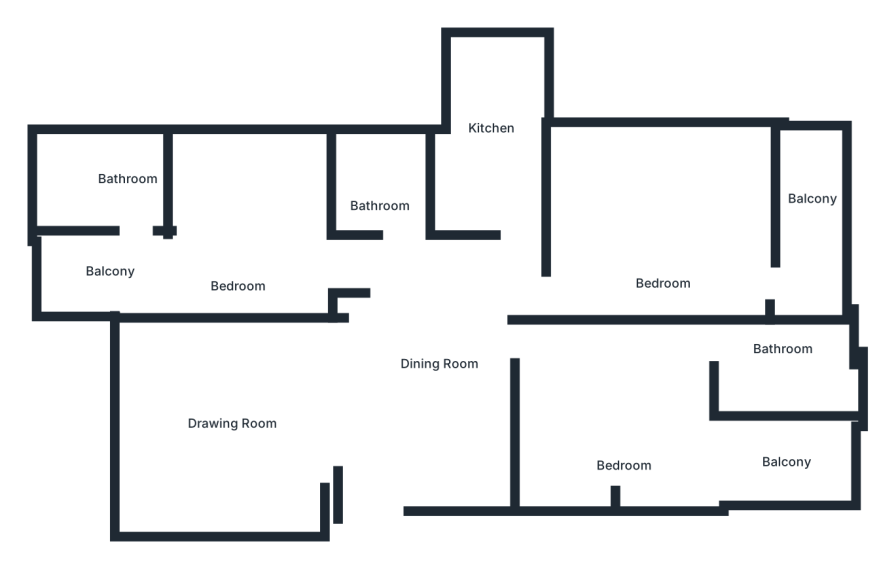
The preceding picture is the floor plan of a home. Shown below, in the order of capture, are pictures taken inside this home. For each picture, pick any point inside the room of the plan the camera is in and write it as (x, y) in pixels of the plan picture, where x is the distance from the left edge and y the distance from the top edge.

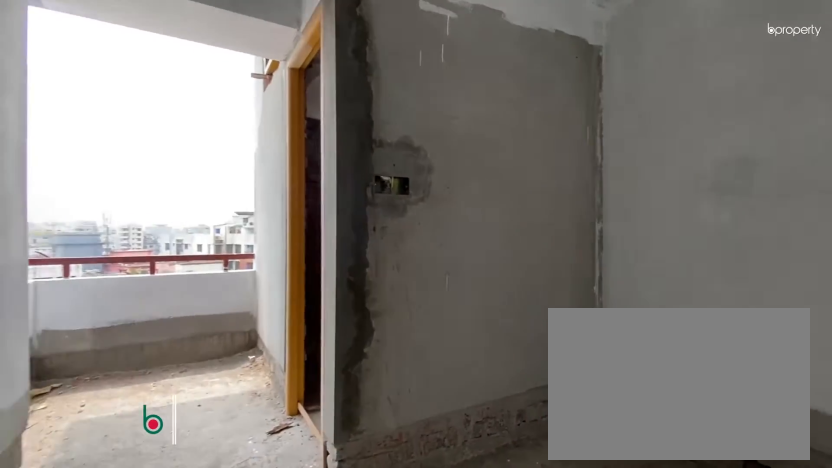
(239, 240)
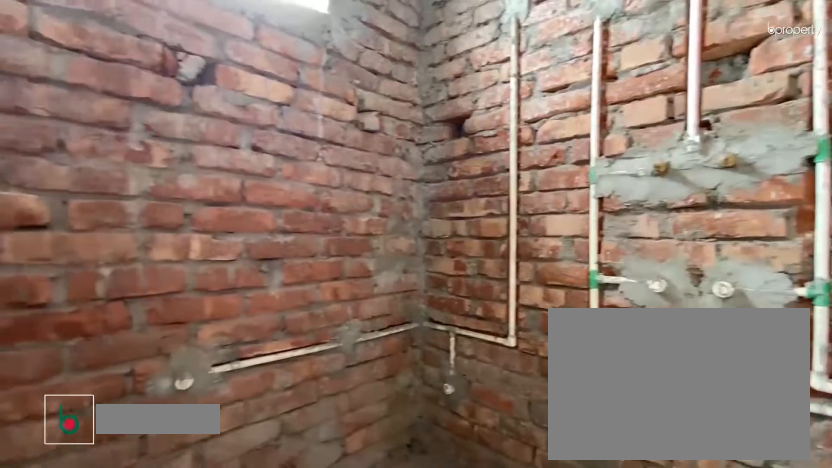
(118, 191)
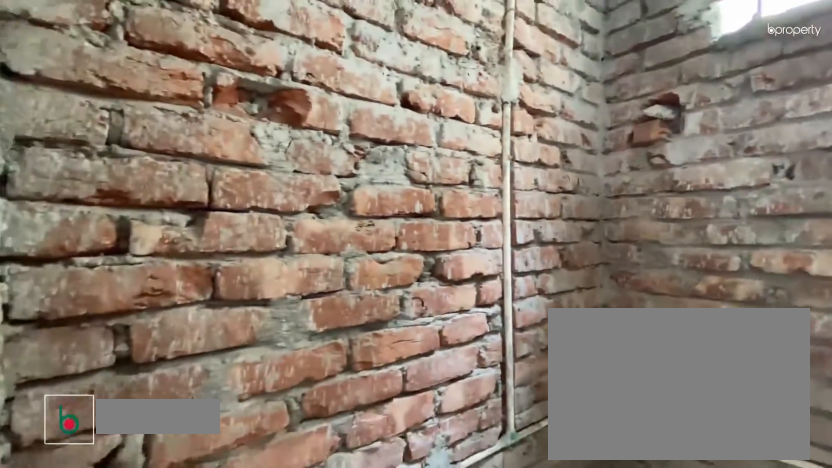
(380, 180)
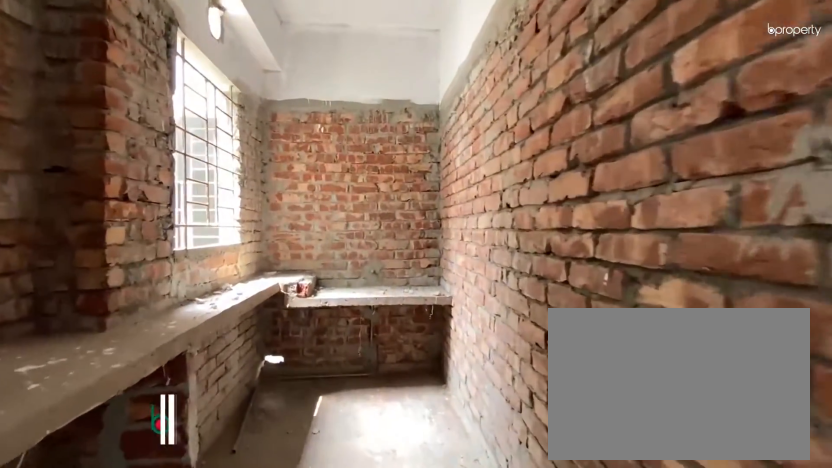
(518, 214)
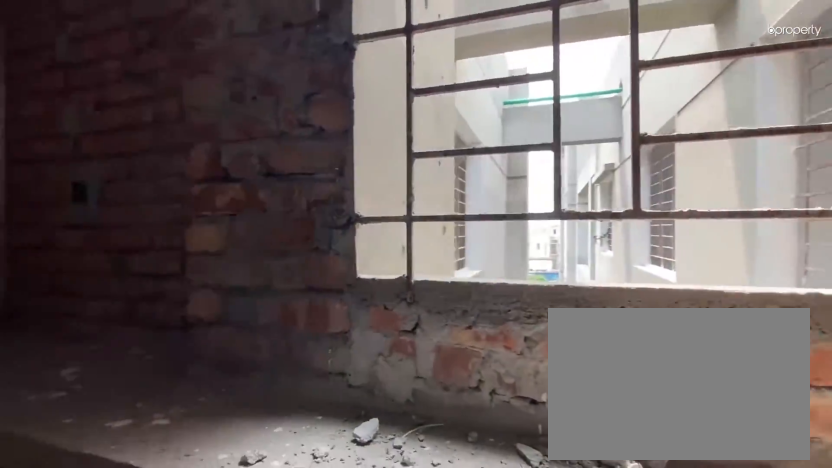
(496, 140)
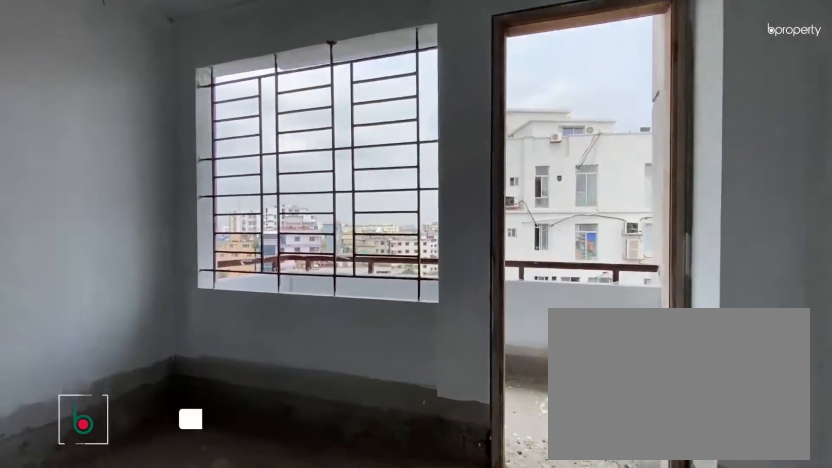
(658, 247)
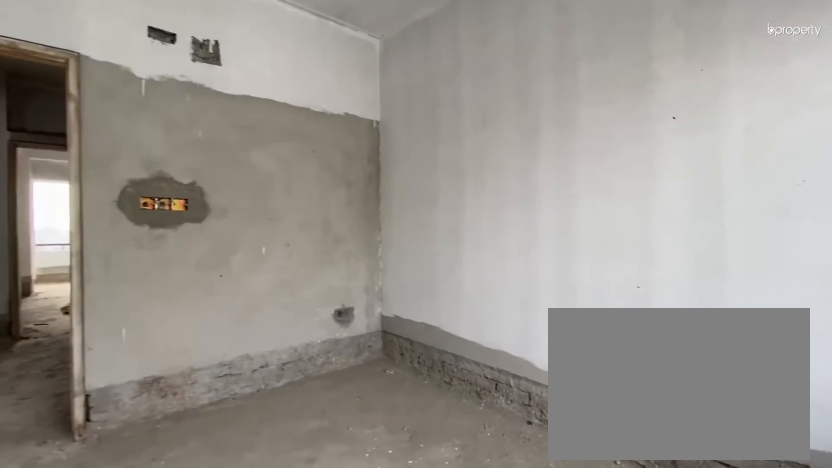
(658, 247)
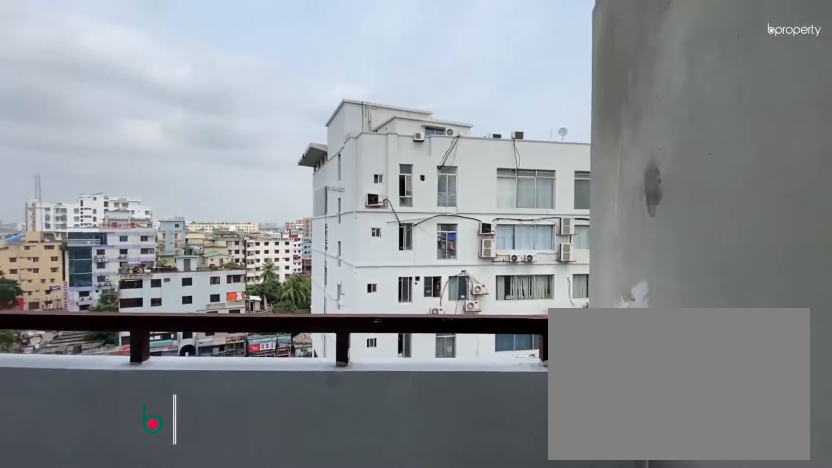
(806, 222)
